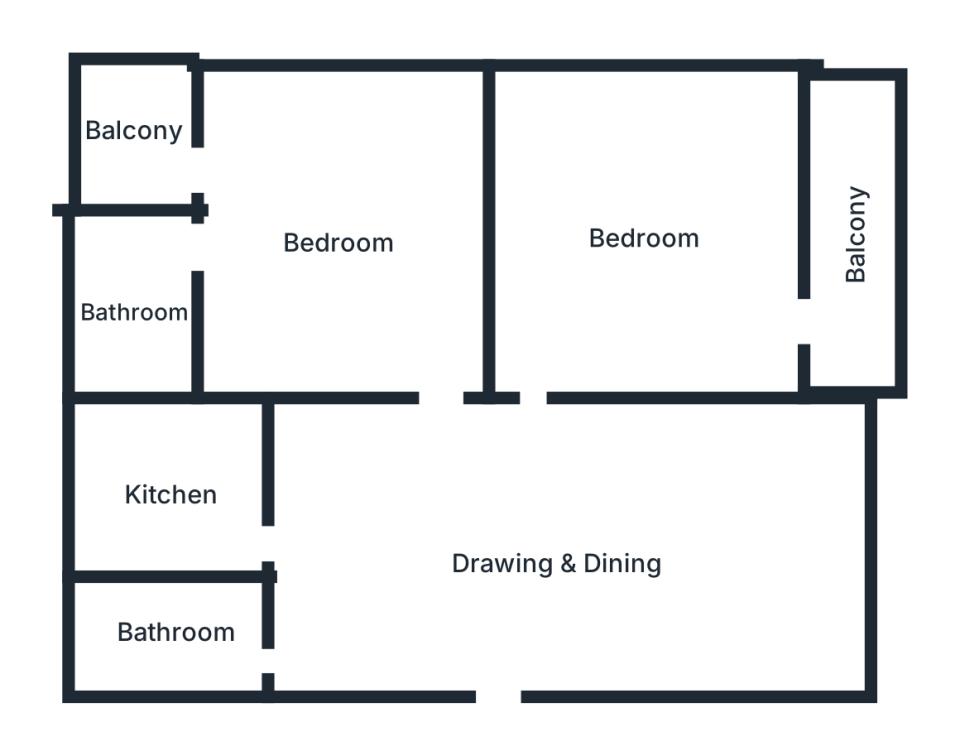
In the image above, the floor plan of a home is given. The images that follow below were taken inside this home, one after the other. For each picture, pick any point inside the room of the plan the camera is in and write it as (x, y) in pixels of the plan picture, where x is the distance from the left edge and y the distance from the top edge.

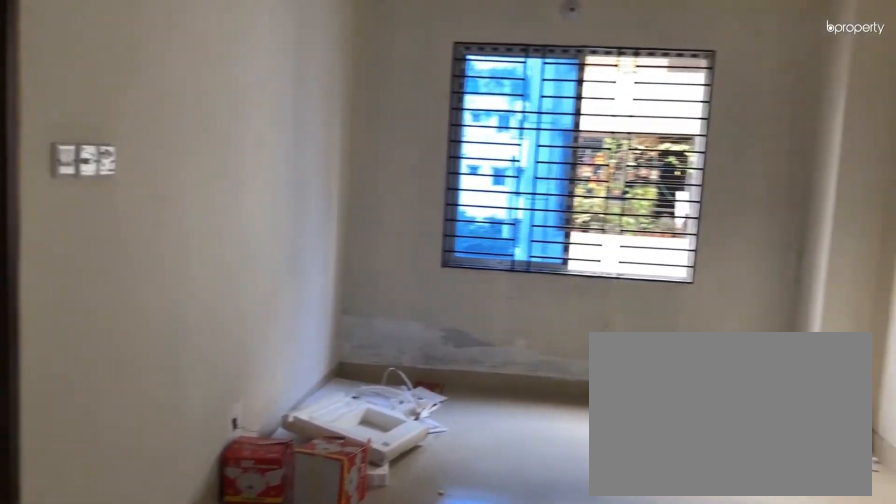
(506, 578)
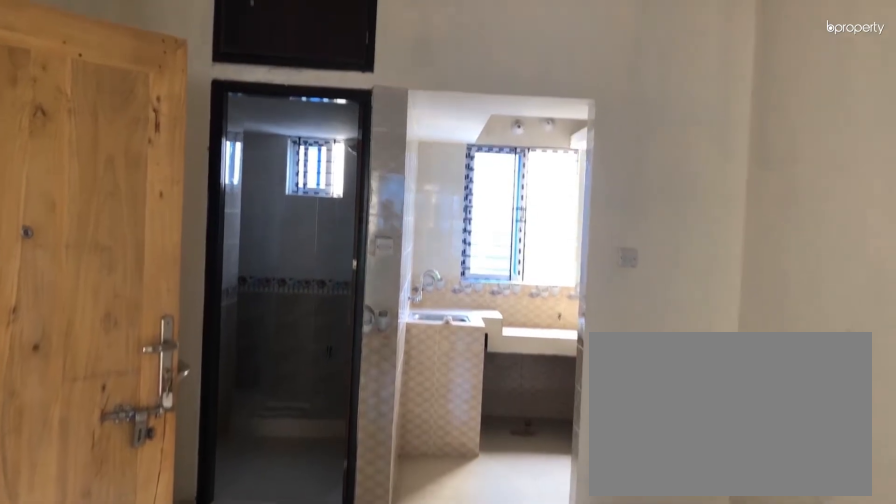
(506, 578)
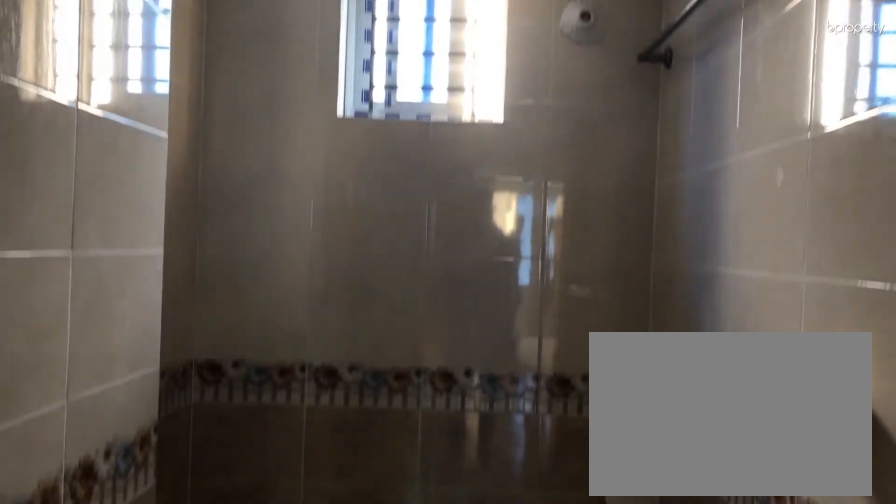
(177, 641)
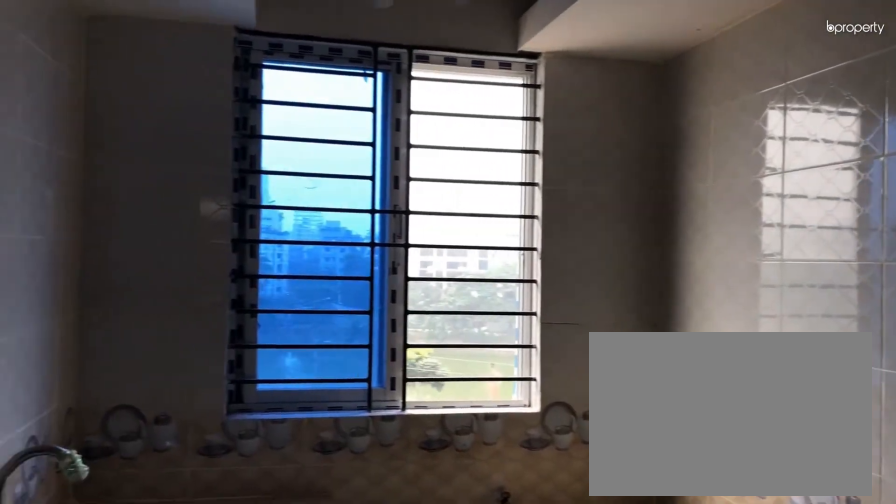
(173, 497)
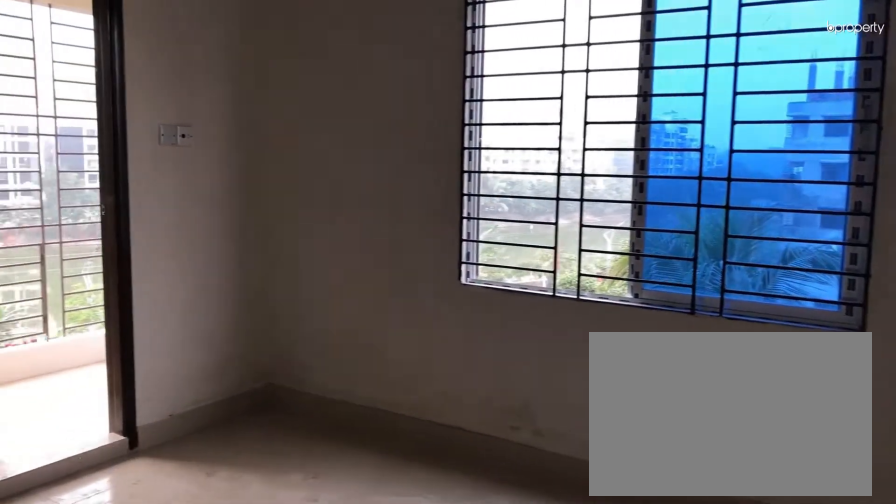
(324, 240)
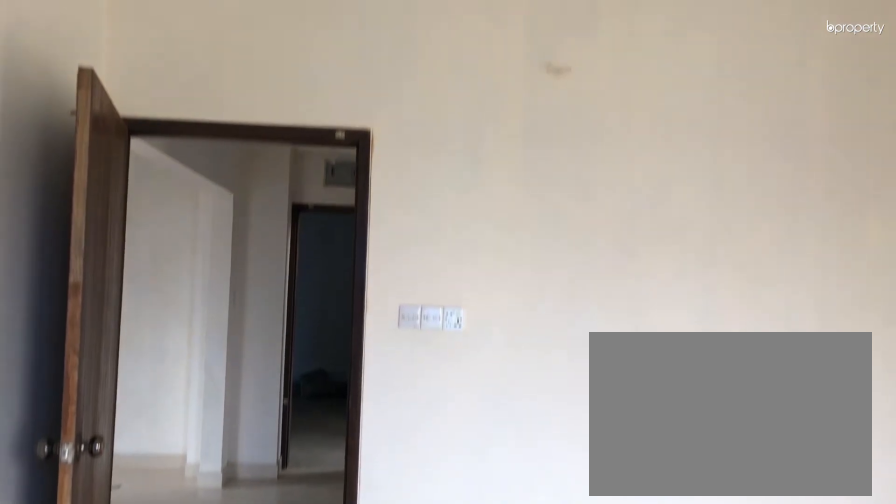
(324, 240)
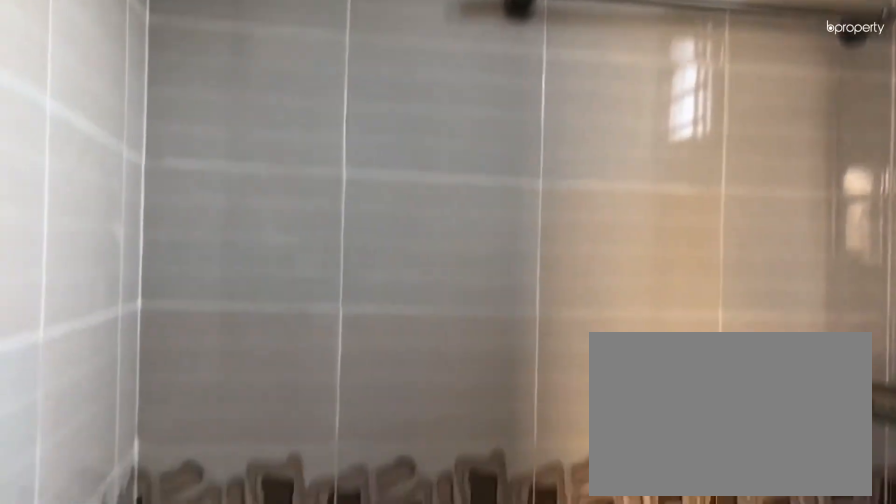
(130, 298)
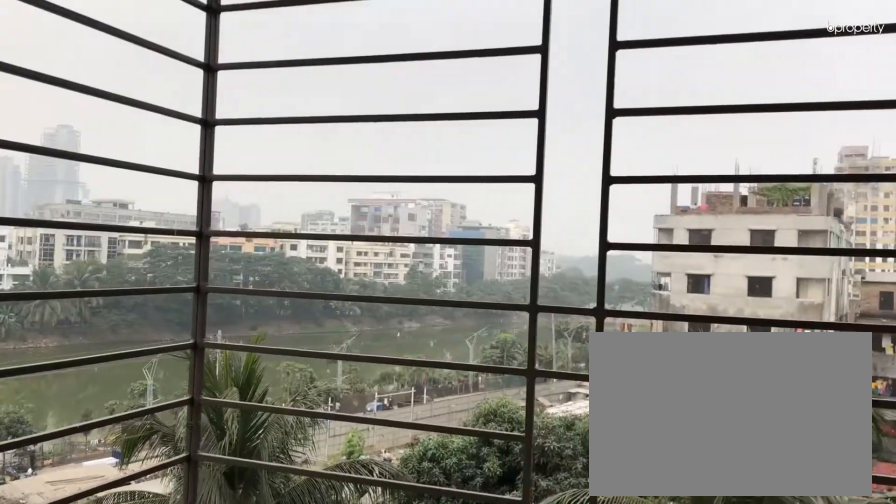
(147, 162)
